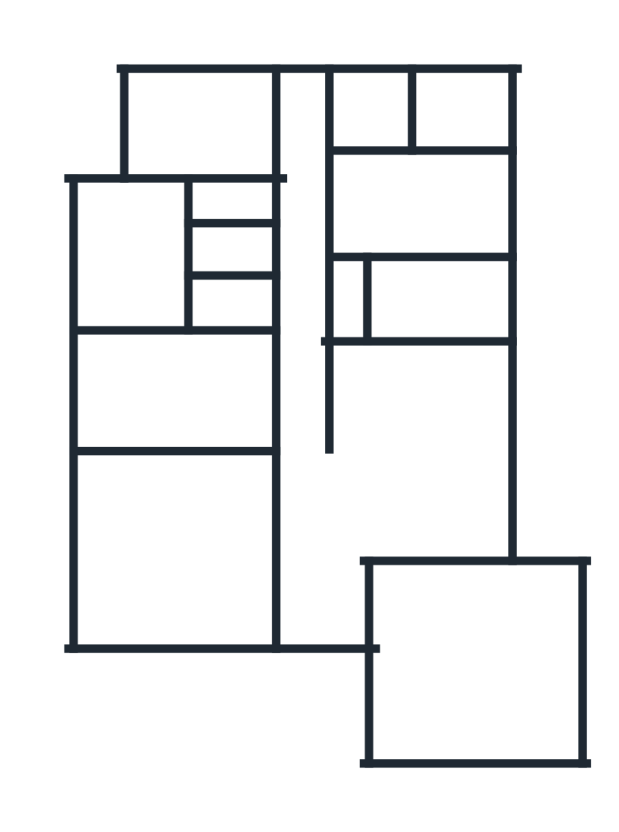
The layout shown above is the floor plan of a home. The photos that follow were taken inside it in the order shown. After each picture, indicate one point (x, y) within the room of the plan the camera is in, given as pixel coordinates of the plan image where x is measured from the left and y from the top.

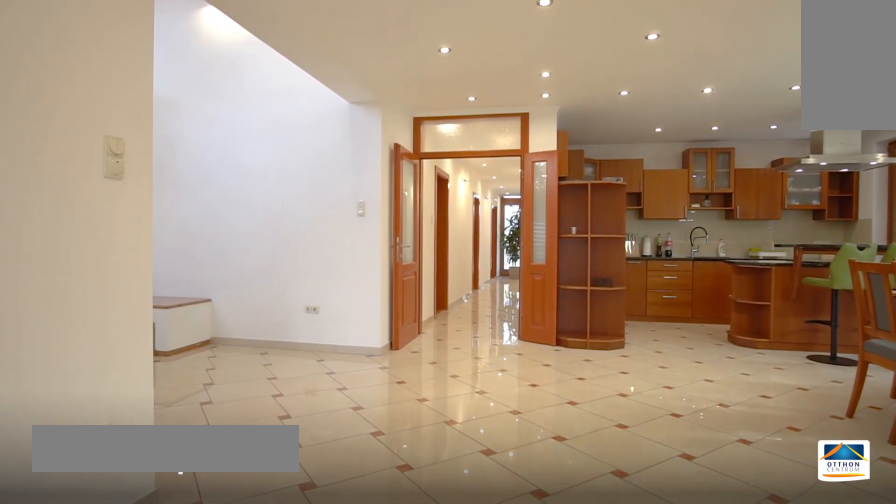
(323, 589)
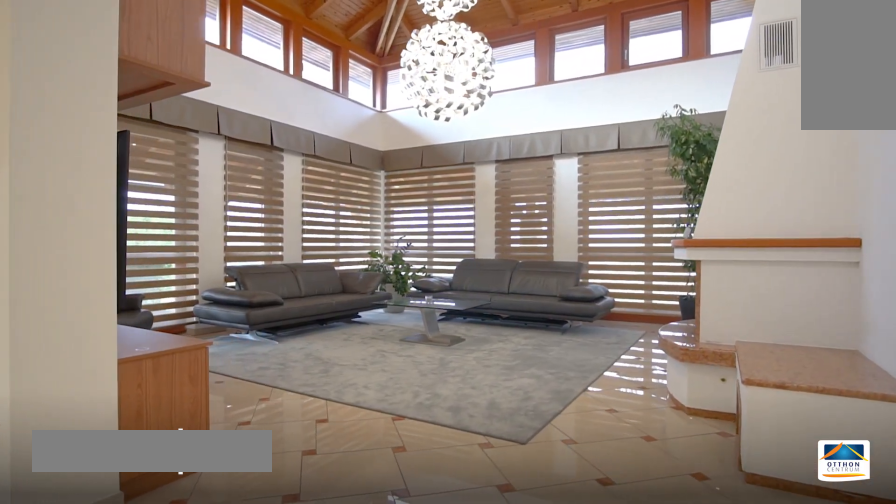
(179, 557)
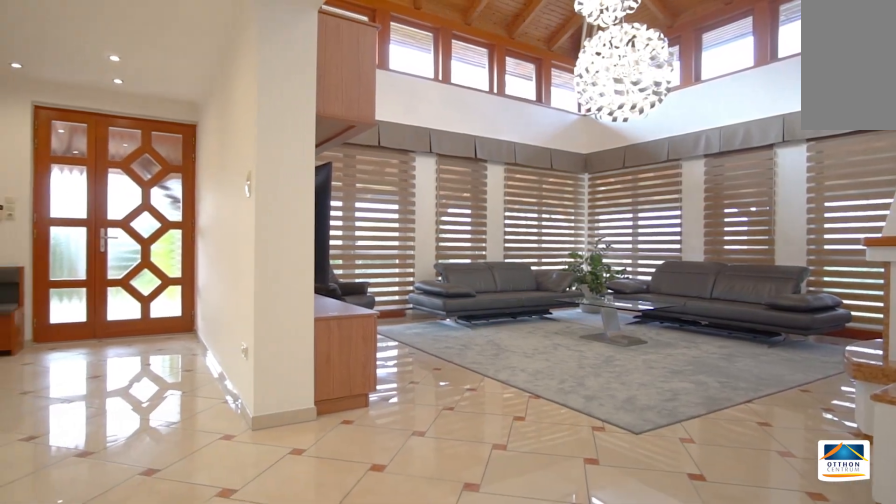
(180, 557)
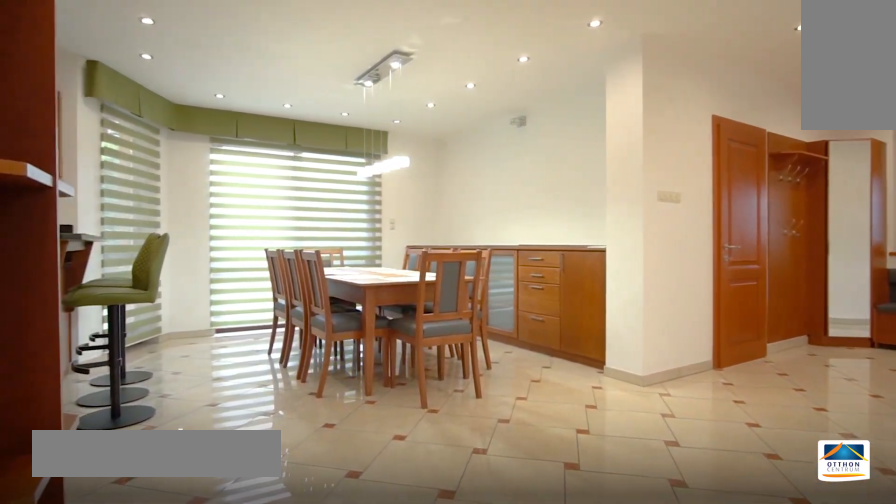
(432, 462)
